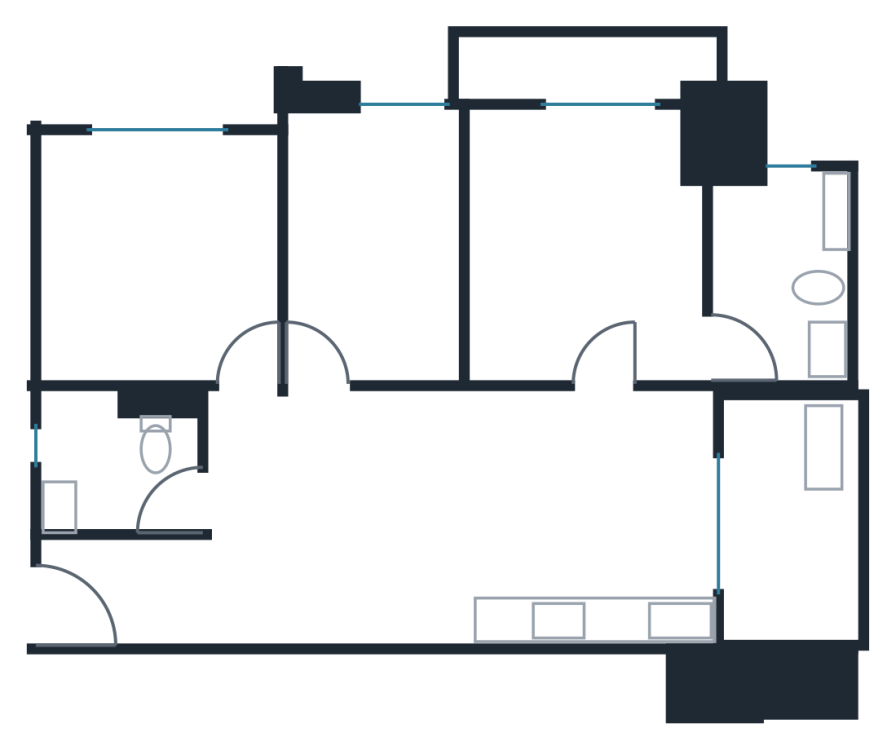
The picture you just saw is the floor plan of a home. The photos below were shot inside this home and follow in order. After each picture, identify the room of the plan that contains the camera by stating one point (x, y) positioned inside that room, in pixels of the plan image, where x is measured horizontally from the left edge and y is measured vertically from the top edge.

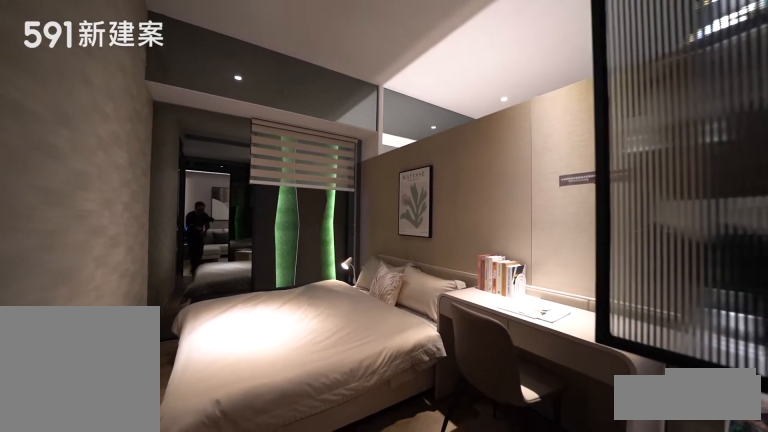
(379, 237)
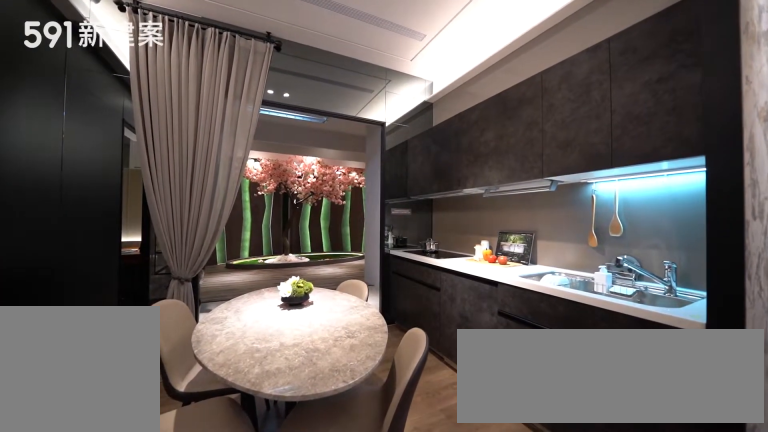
(596, 519)
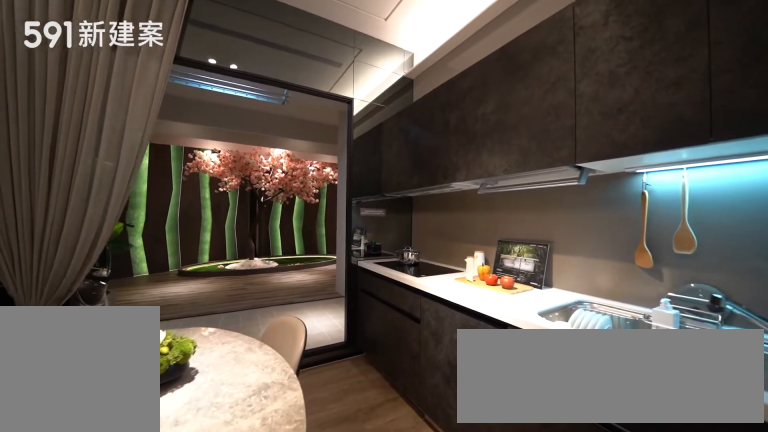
(596, 519)
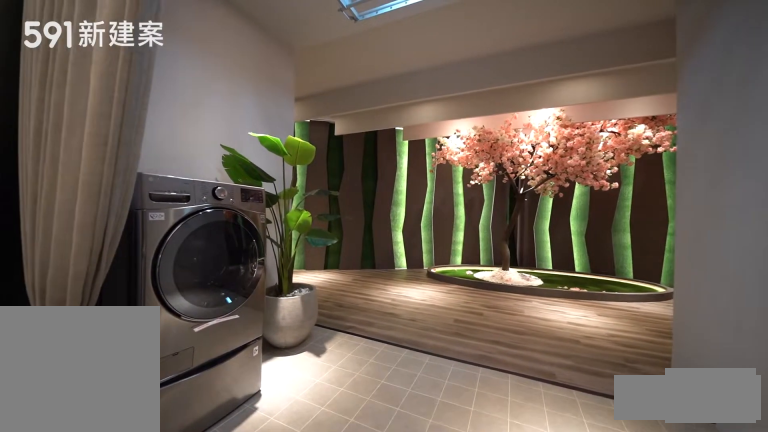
(793, 520)
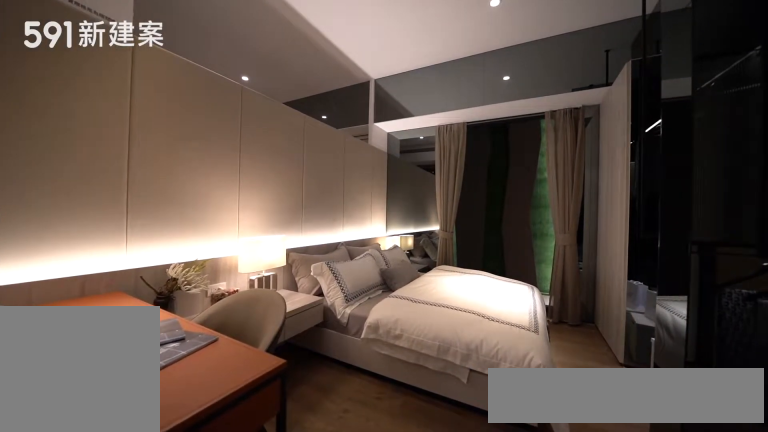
(589, 237)
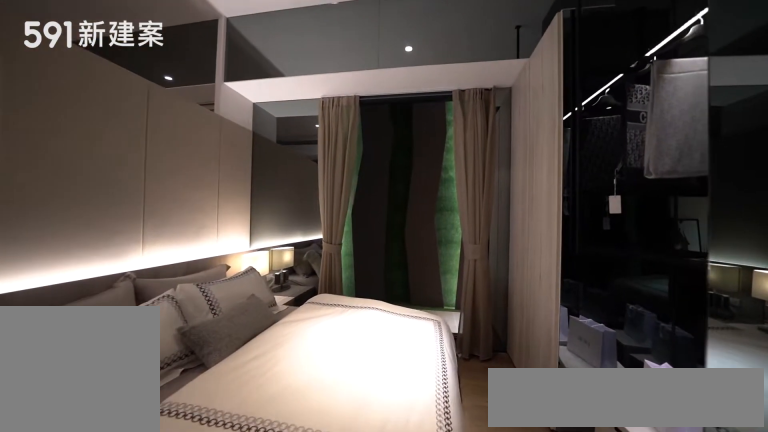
(589, 237)
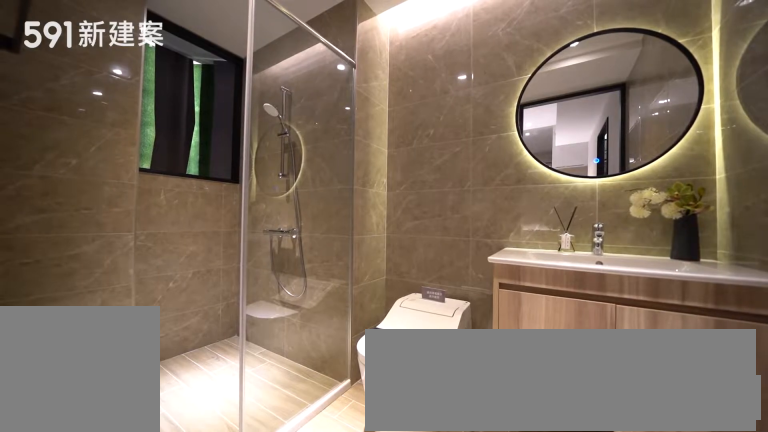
(790, 272)
